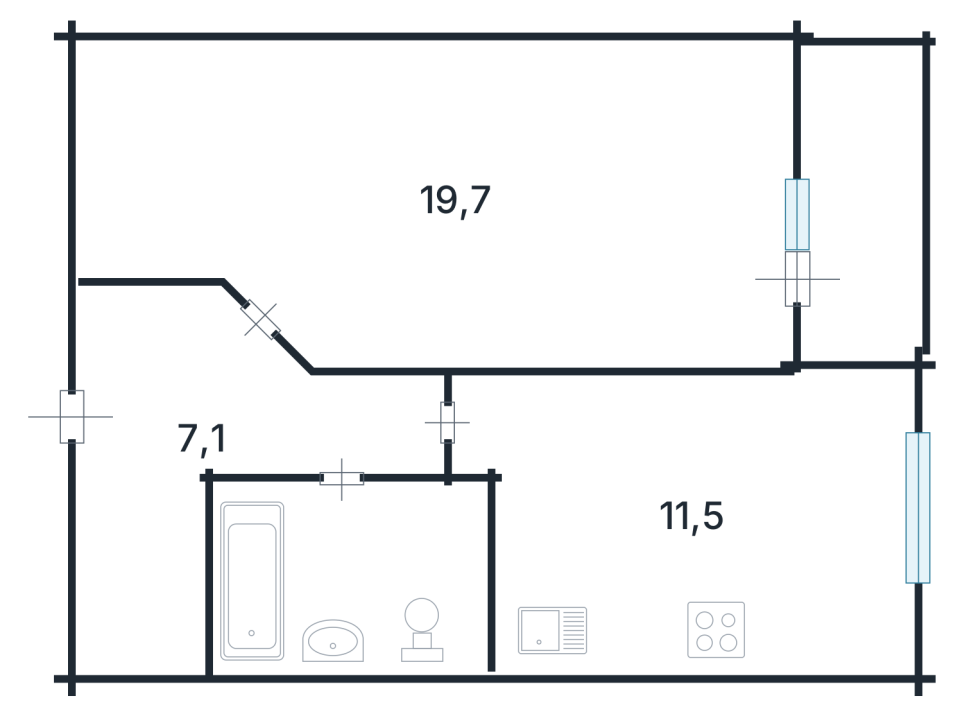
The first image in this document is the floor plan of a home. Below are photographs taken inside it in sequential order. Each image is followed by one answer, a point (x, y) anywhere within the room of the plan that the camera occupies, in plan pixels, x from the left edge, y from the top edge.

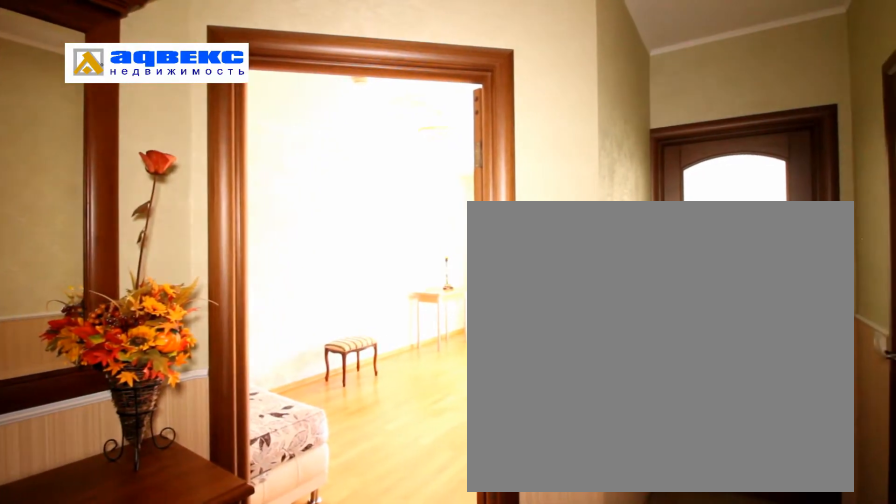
(282, 460)
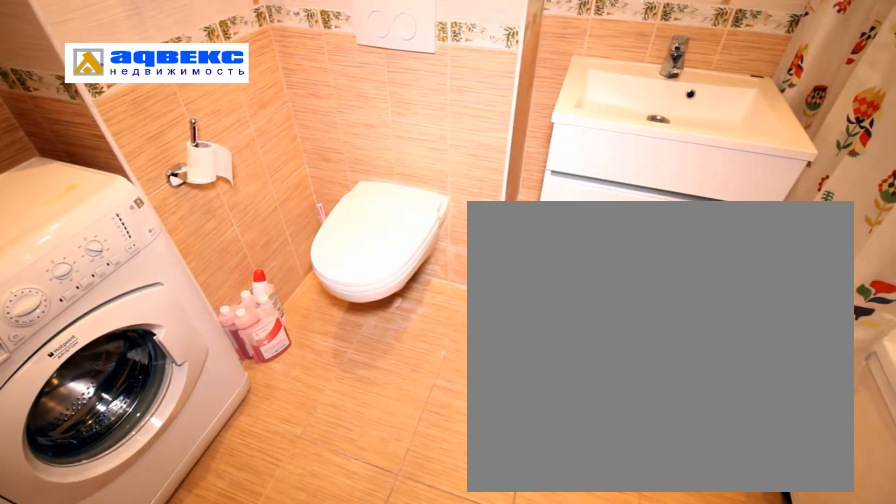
(342, 633)
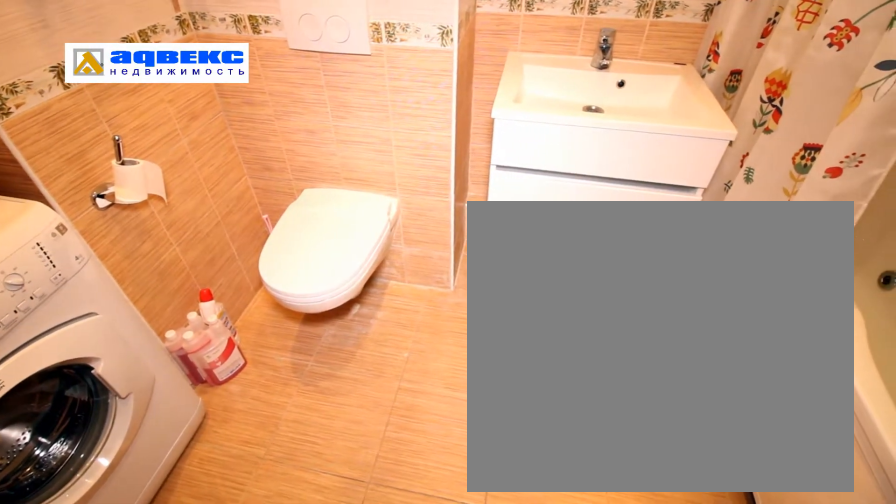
(342, 633)
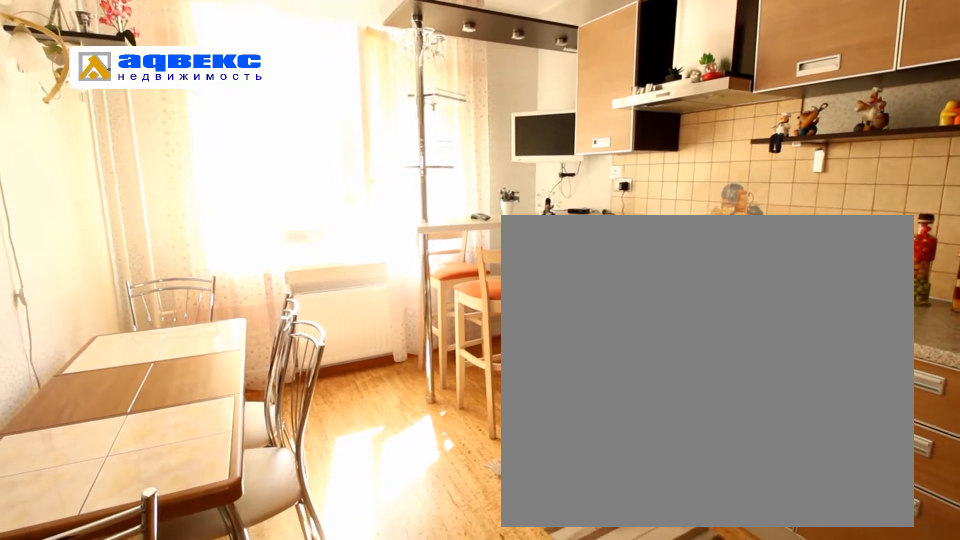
(629, 556)
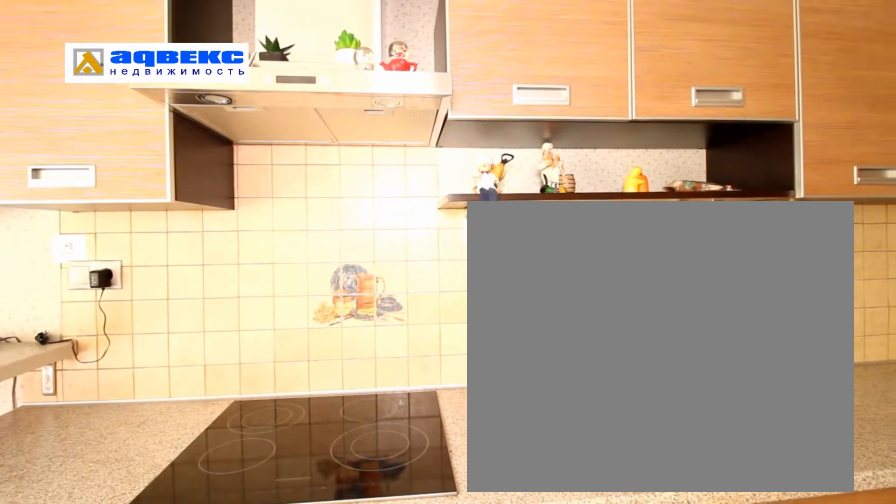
(629, 556)
